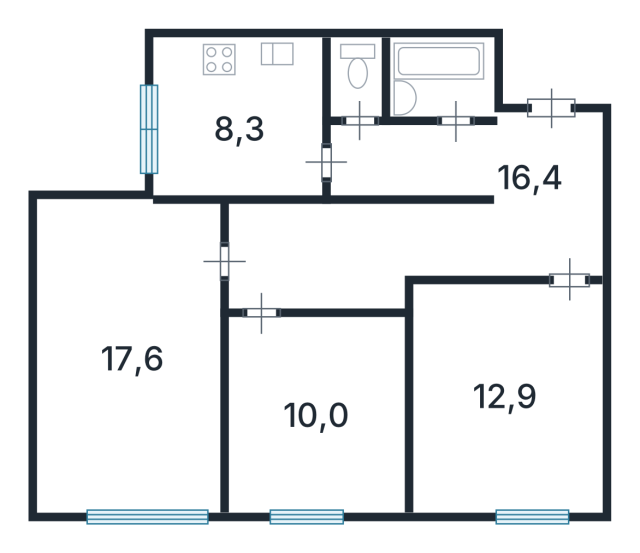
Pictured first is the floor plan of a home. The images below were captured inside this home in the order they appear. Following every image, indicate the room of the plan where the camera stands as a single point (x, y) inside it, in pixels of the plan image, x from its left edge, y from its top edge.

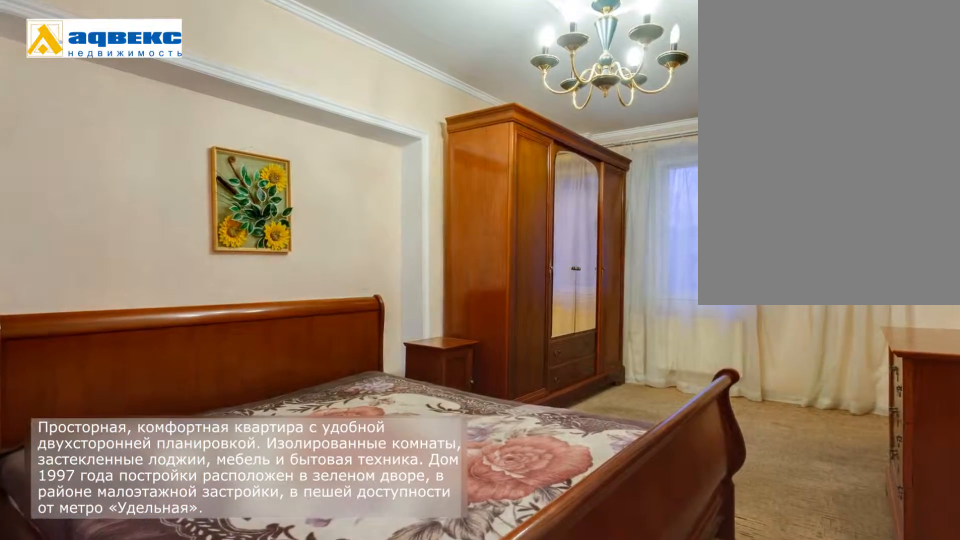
(140, 358)
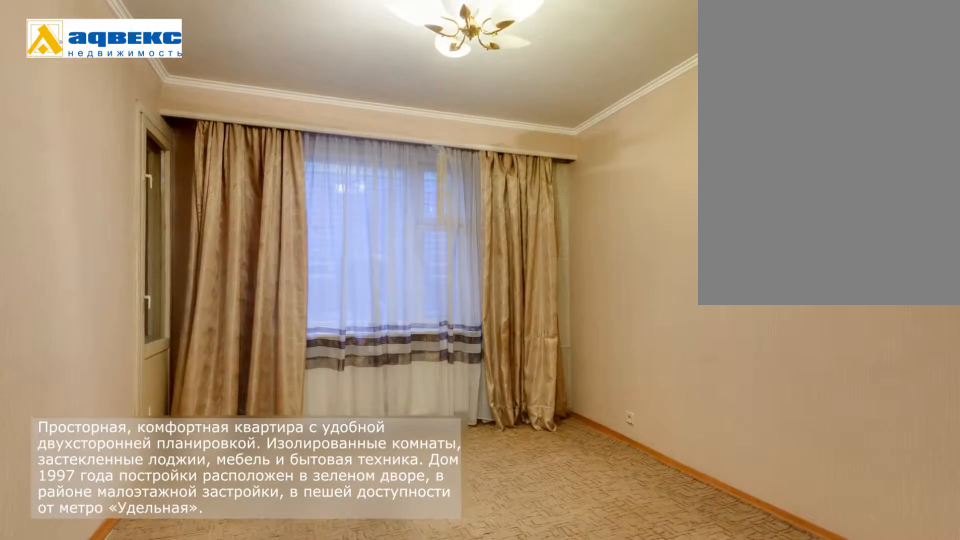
(503, 398)
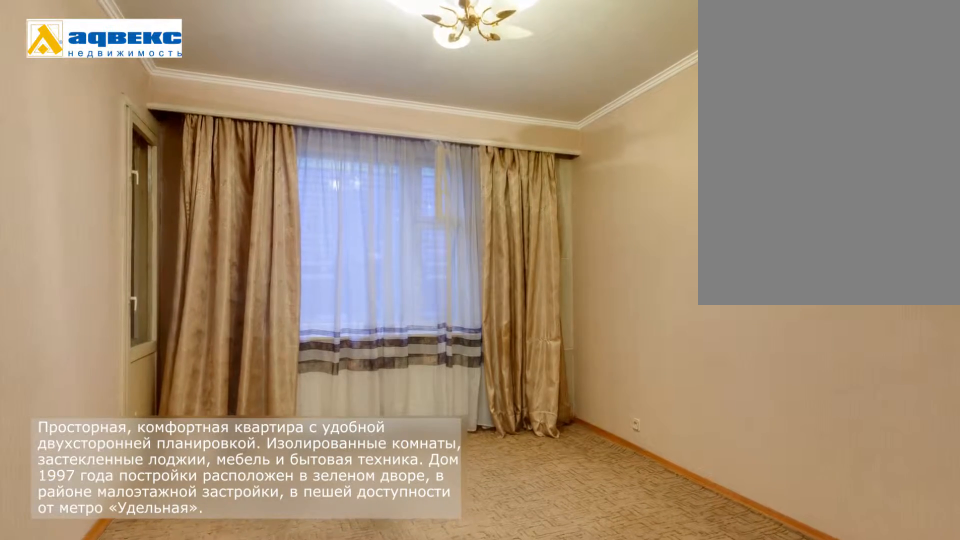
(503, 398)
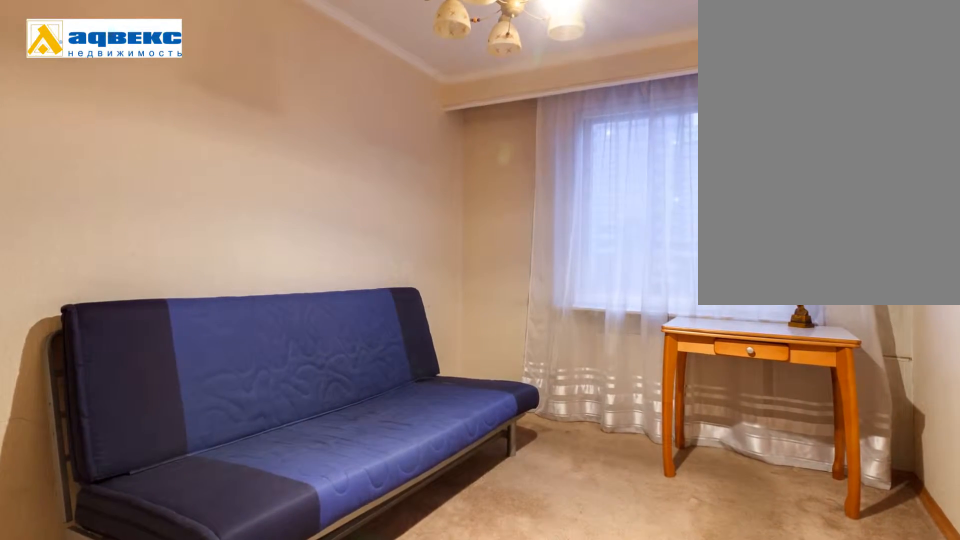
(318, 408)
